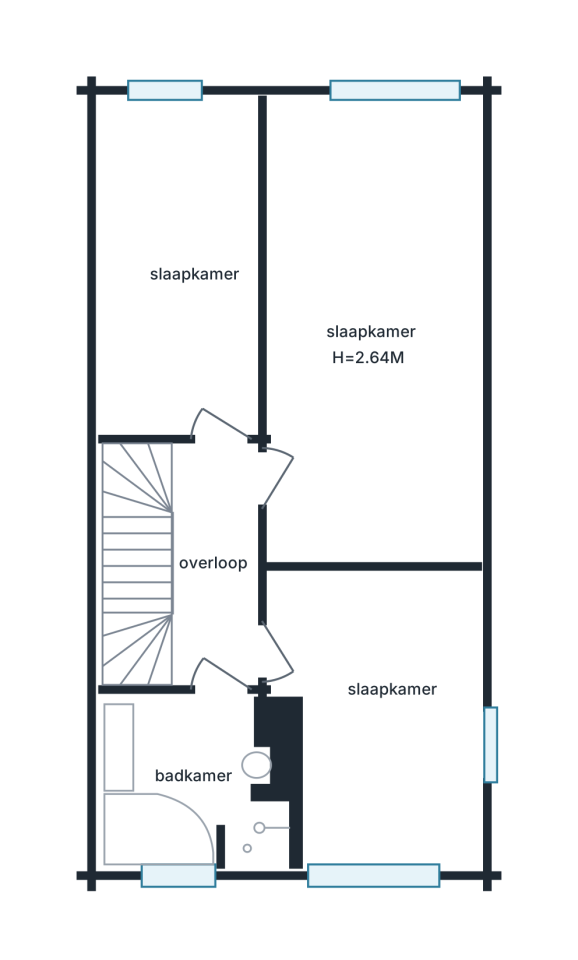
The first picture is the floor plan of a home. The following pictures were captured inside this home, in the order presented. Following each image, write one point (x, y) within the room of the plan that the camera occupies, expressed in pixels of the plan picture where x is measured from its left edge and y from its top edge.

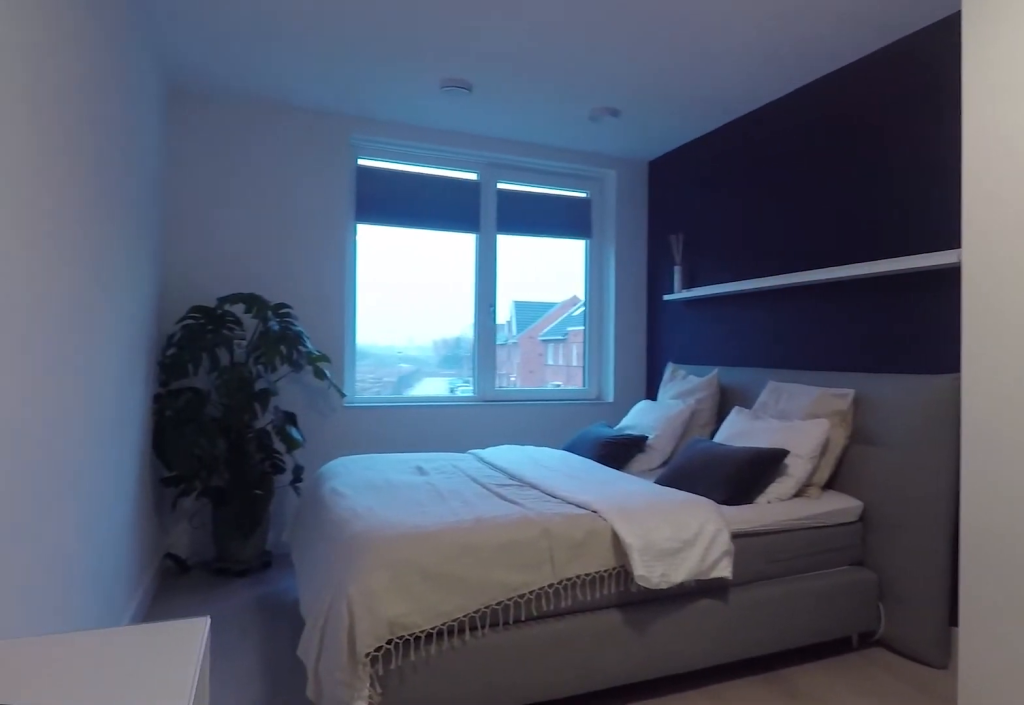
(383, 373)
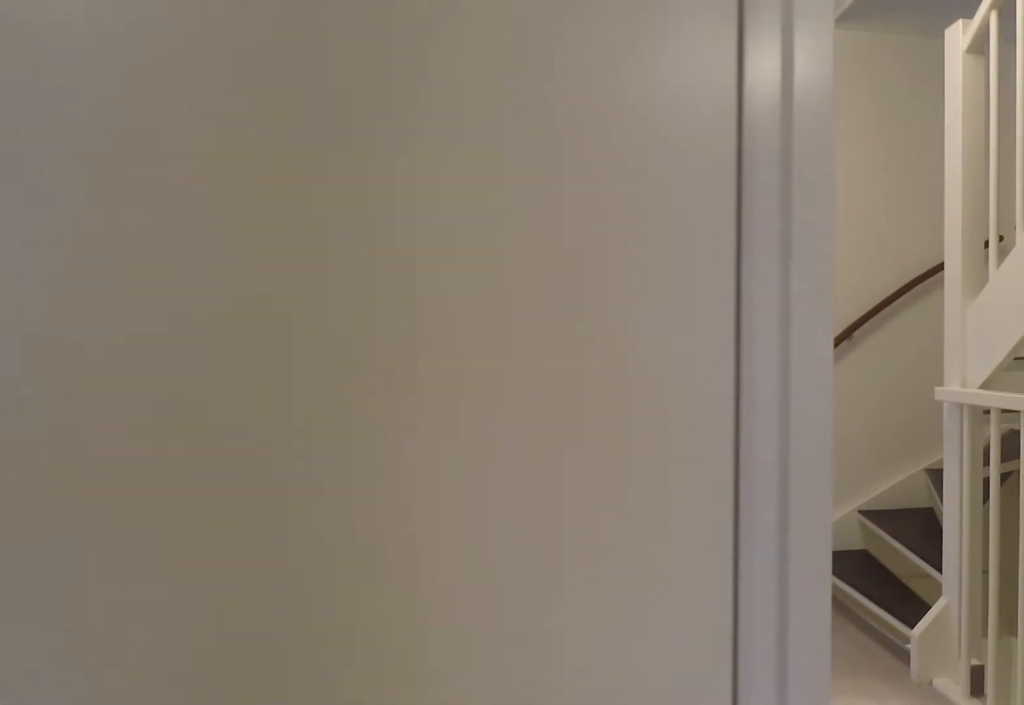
(379, 375)
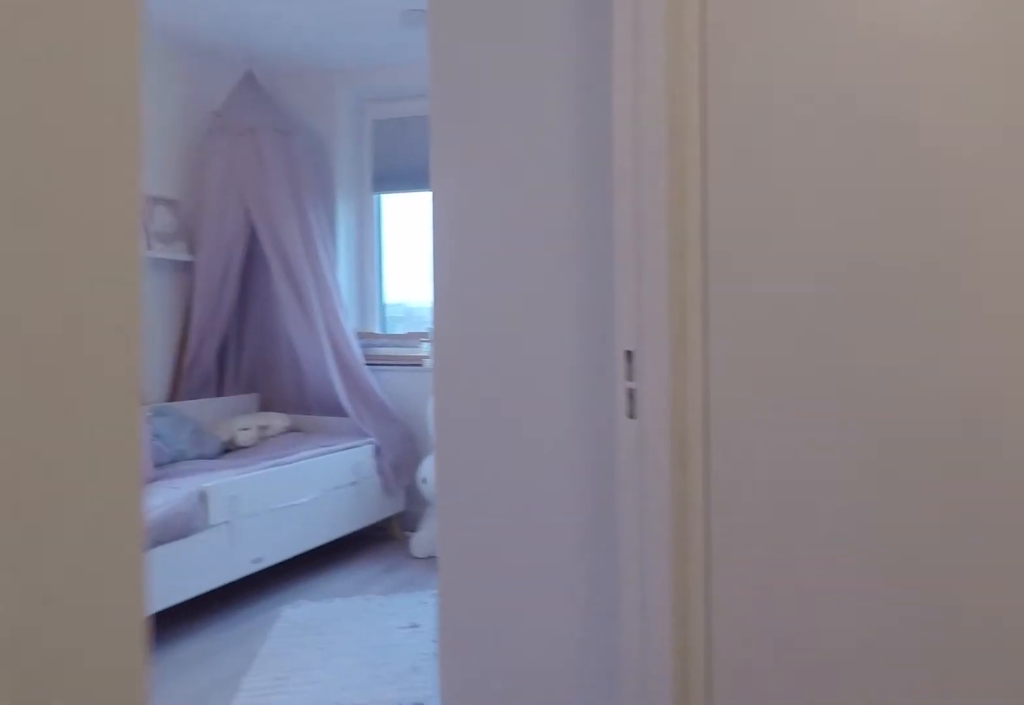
(214, 565)
